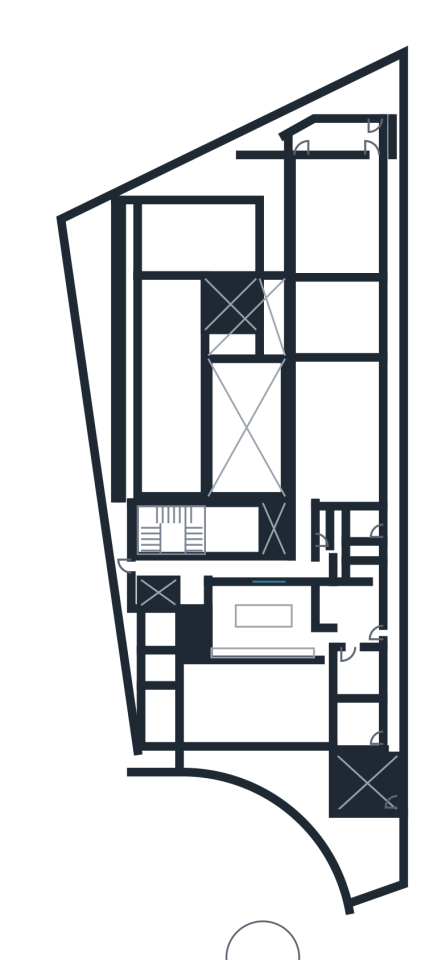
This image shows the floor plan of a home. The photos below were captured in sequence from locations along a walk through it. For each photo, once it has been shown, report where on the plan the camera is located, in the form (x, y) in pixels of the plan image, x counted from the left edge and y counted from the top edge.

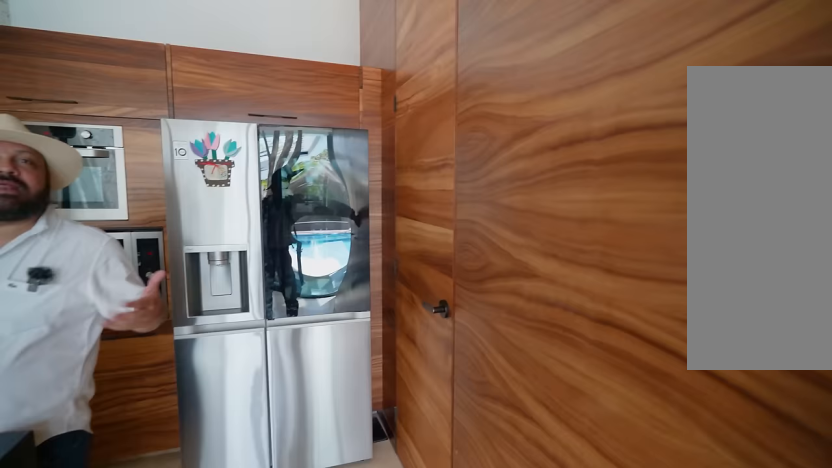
(222, 619)
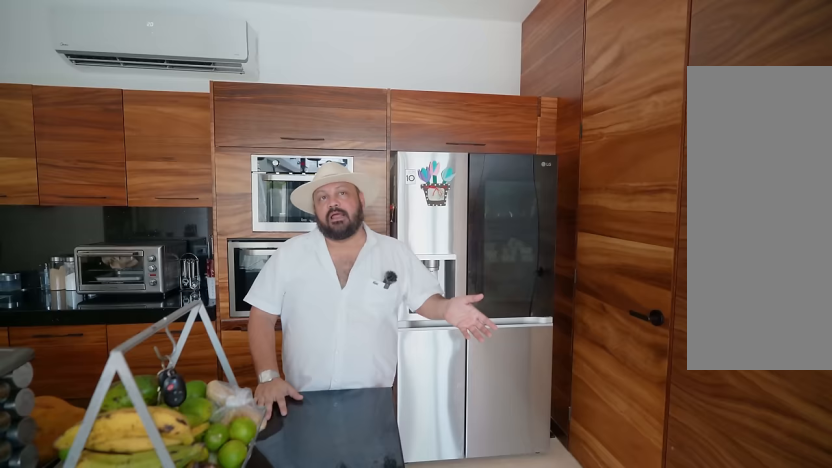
(222, 619)
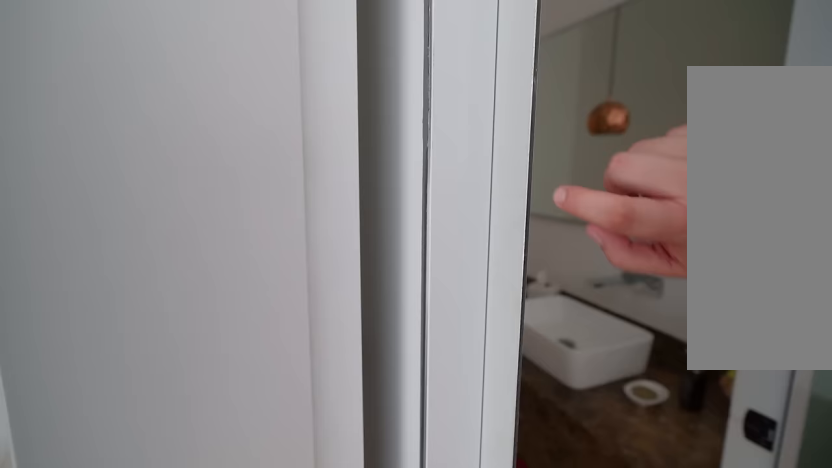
(319, 568)
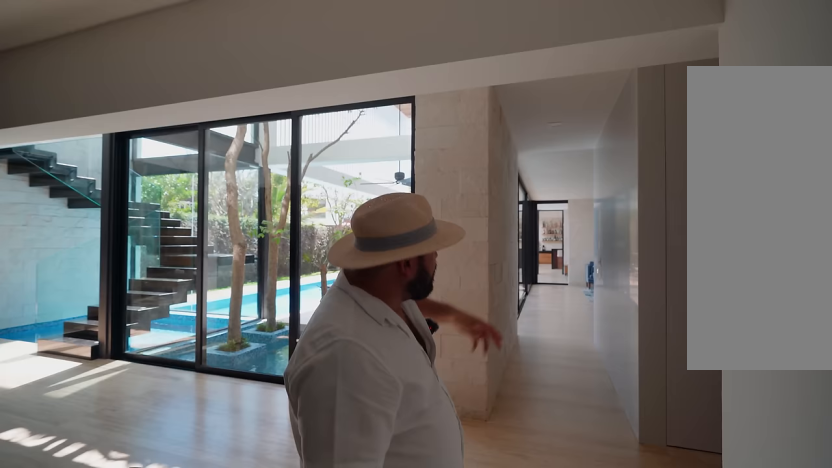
(304, 589)
